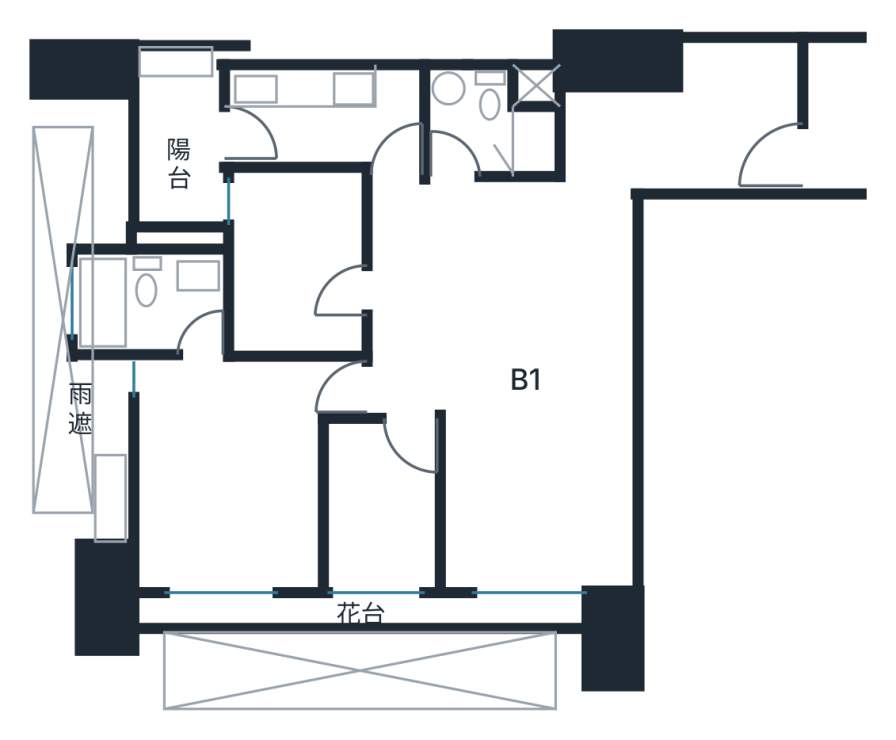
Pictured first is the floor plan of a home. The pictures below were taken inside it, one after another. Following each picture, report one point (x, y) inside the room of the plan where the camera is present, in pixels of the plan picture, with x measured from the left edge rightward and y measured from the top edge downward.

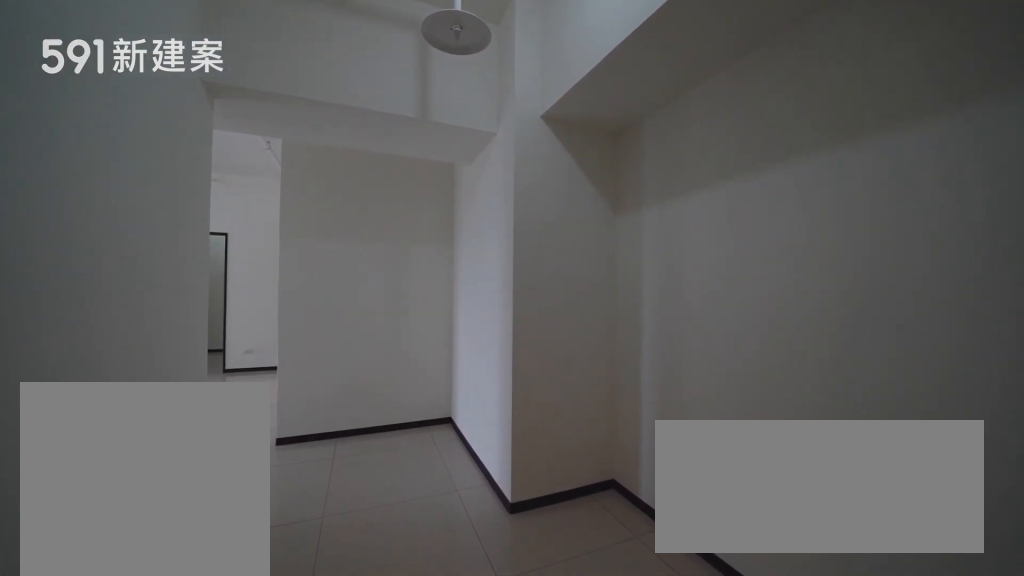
(691, 121)
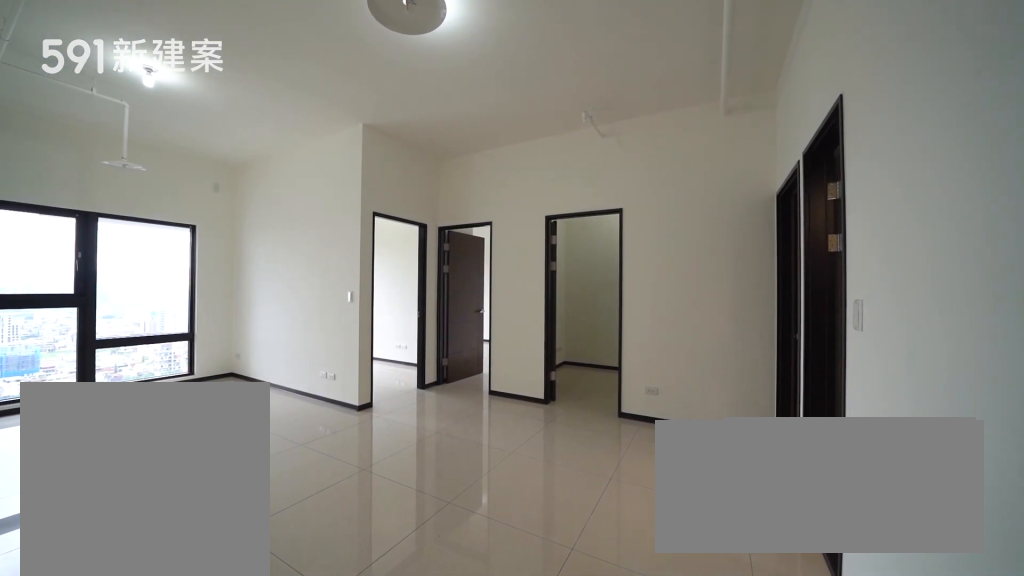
(500, 292)
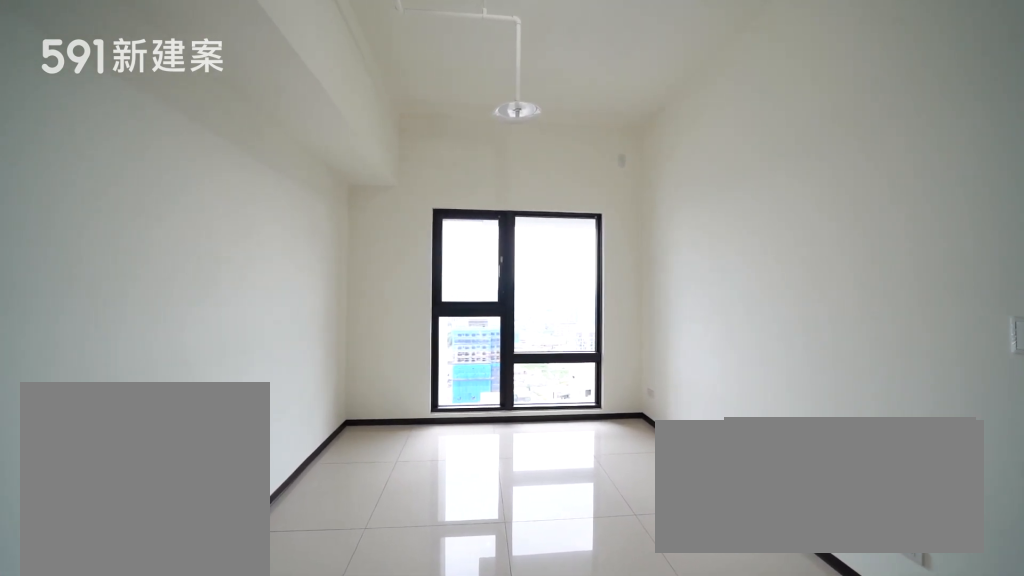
(538, 499)
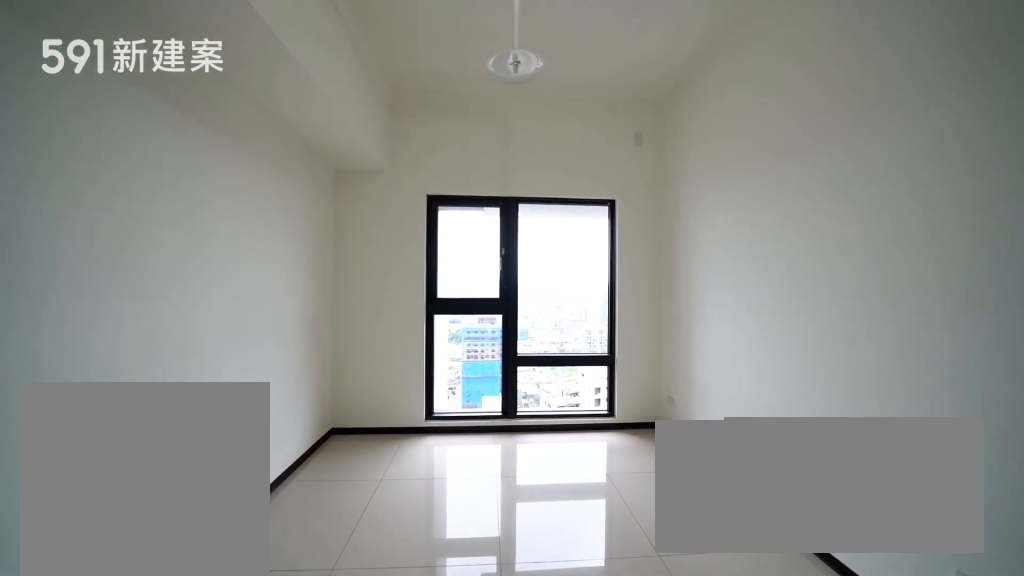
(538, 499)
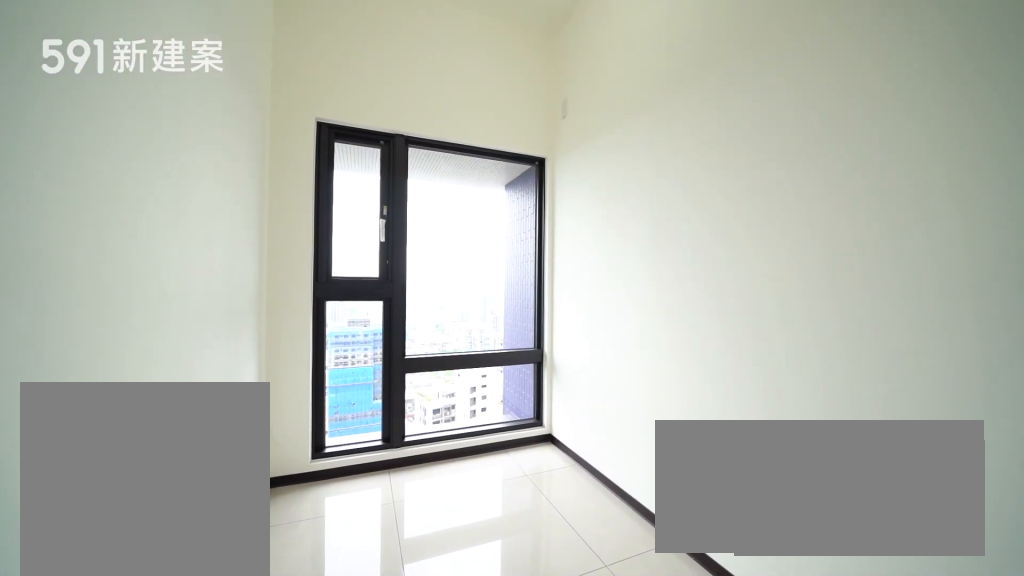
(379, 507)
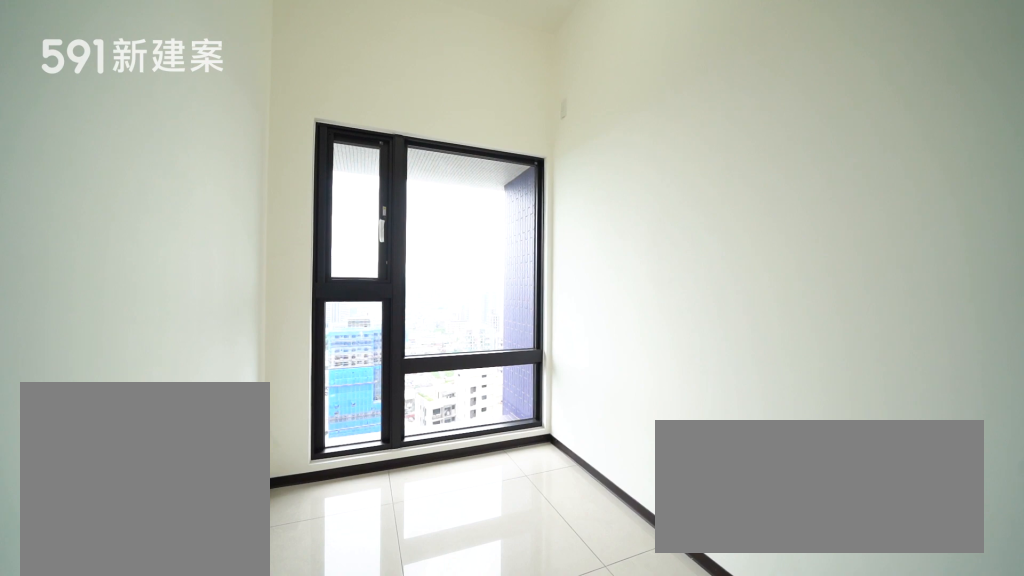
(379, 507)
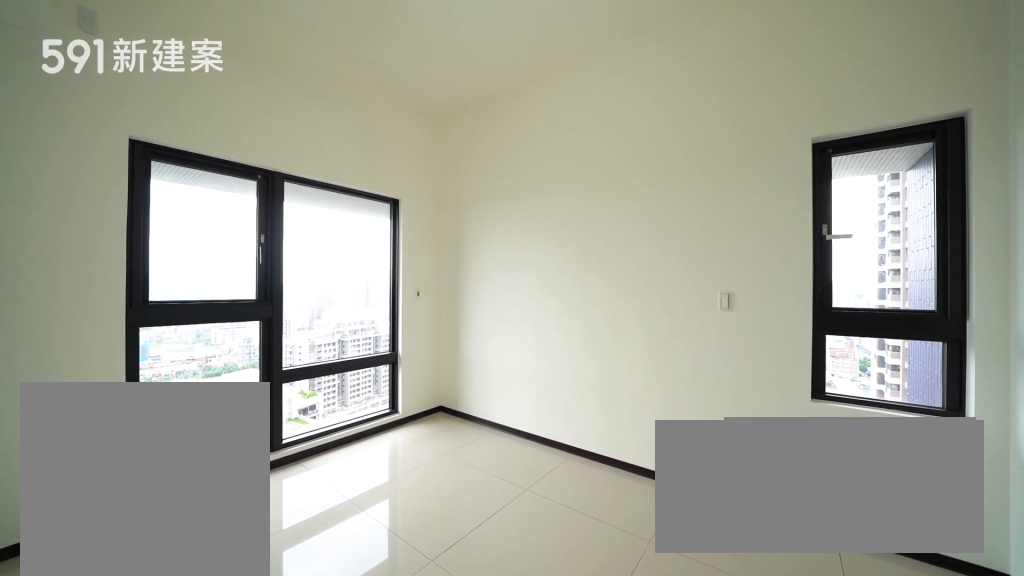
(233, 471)
